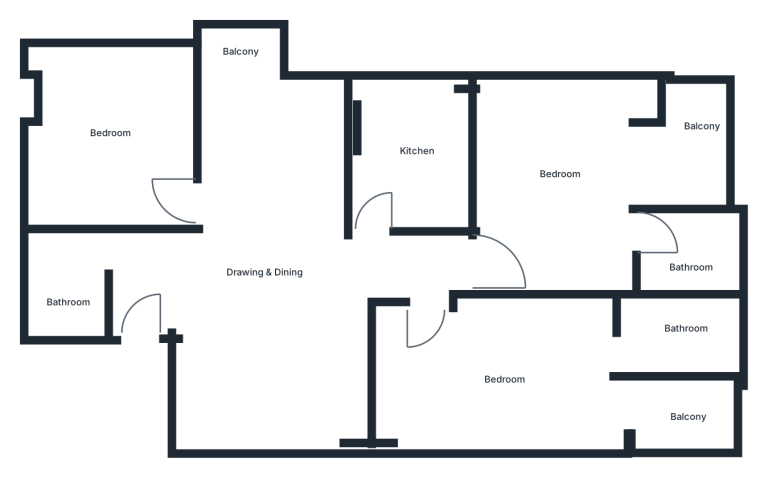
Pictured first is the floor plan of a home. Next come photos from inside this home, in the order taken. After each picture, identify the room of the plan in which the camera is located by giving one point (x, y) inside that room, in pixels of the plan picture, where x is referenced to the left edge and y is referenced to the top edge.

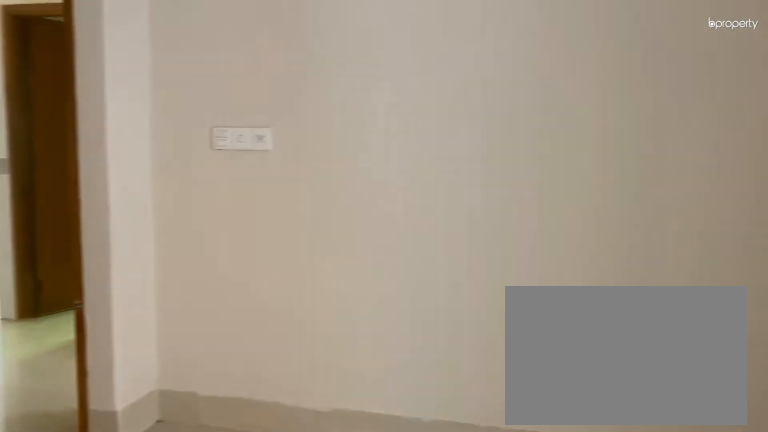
(537, 375)
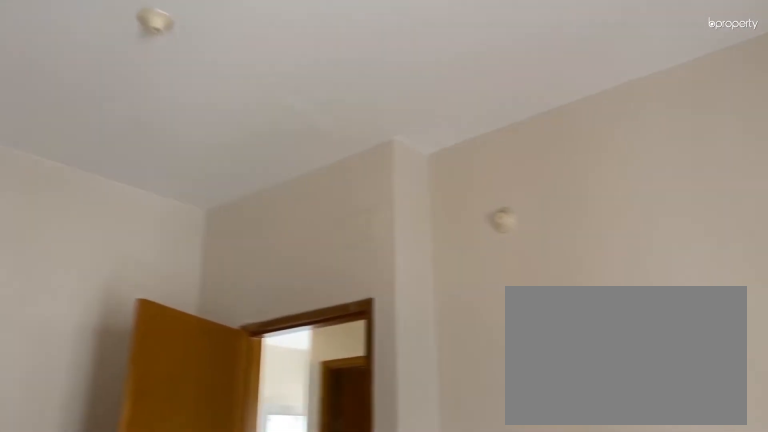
(537, 375)
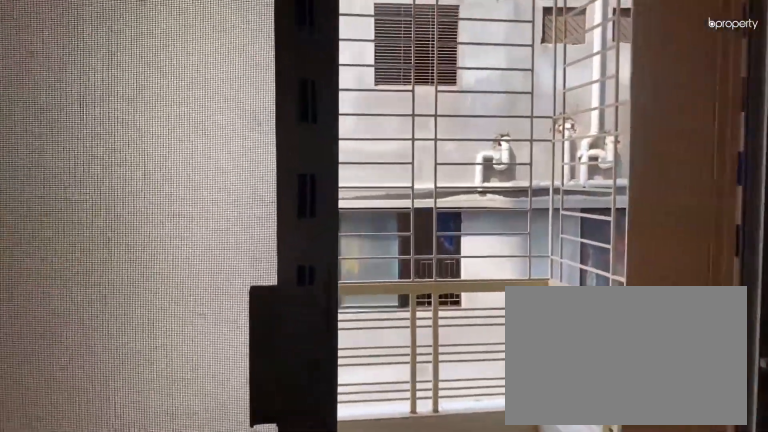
(680, 411)
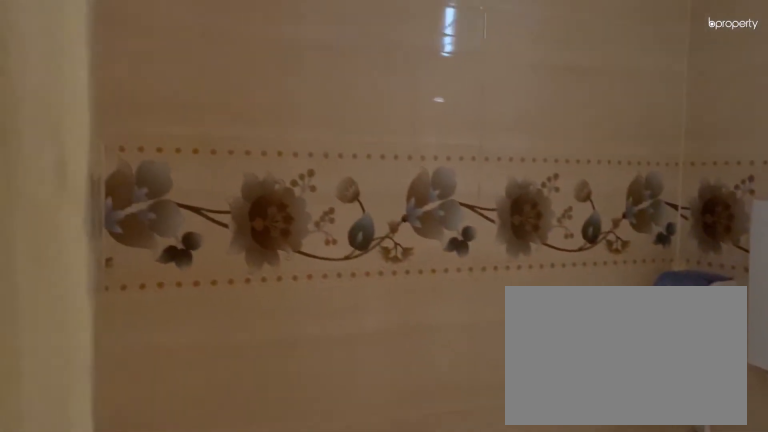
(69, 281)
